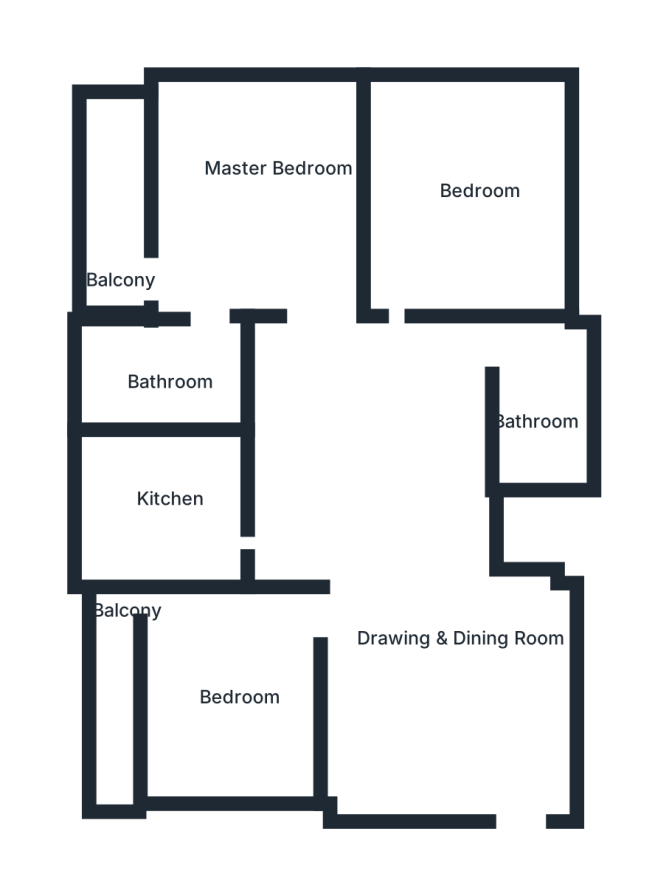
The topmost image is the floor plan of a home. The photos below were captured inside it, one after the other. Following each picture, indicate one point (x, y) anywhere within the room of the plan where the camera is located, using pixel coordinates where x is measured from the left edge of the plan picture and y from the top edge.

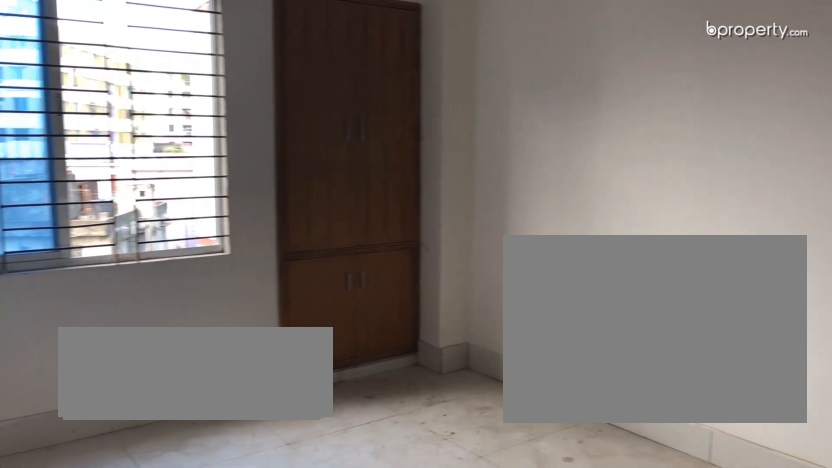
(465, 202)
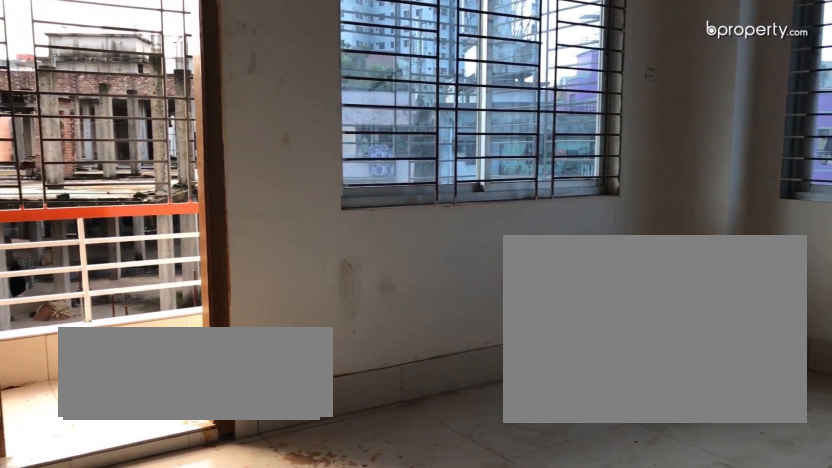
(253, 208)
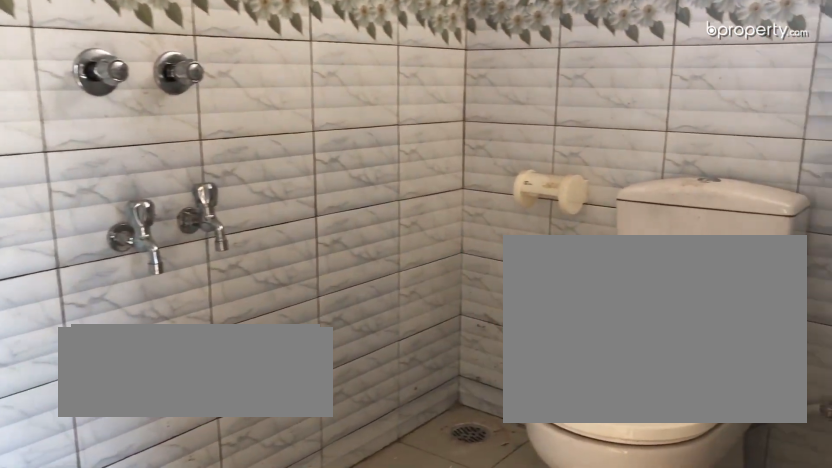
(175, 377)
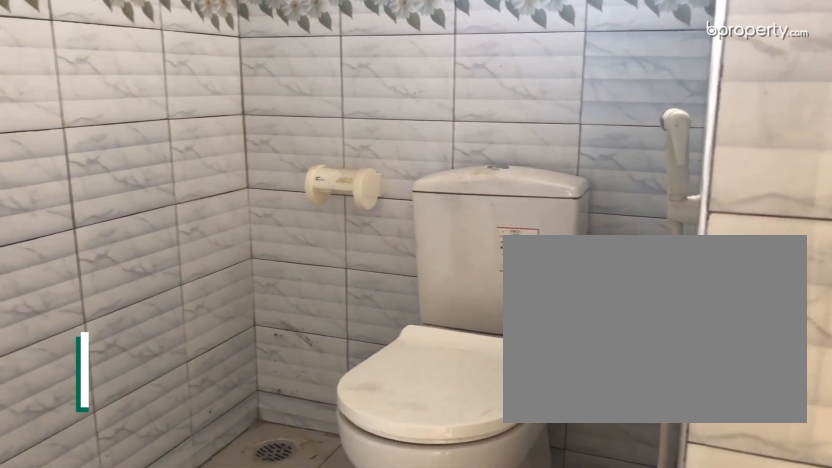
(175, 377)
